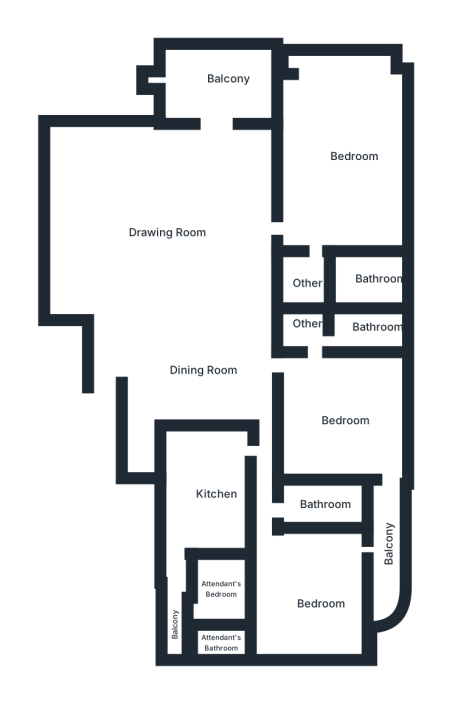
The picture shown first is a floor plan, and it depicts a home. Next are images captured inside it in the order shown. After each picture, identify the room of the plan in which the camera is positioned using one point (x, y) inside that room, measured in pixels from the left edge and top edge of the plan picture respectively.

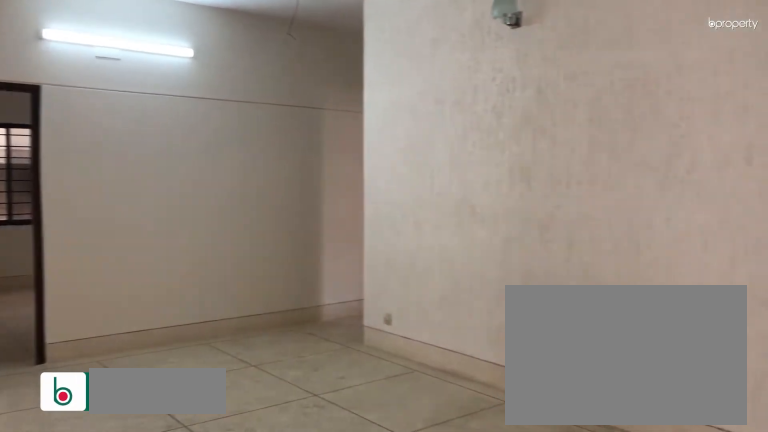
(192, 383)
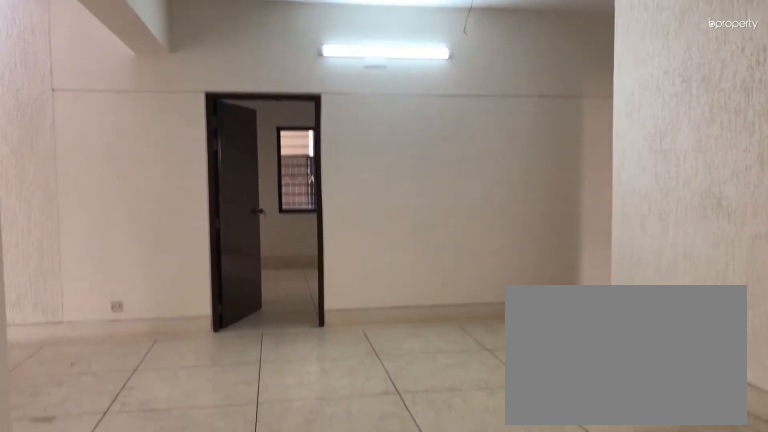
(192, 383)
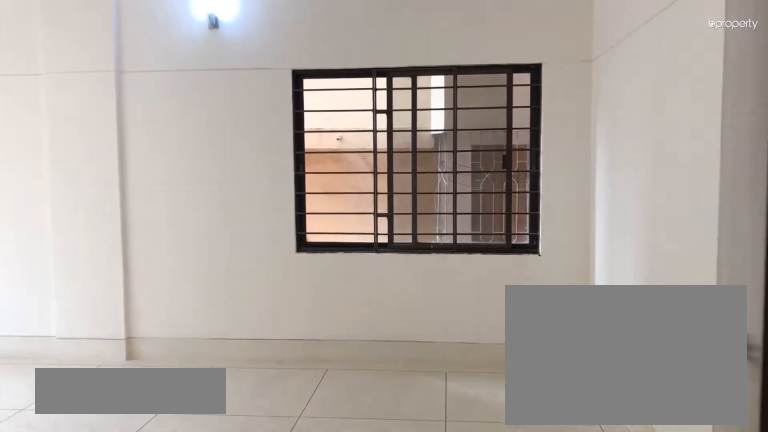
(339, 142)
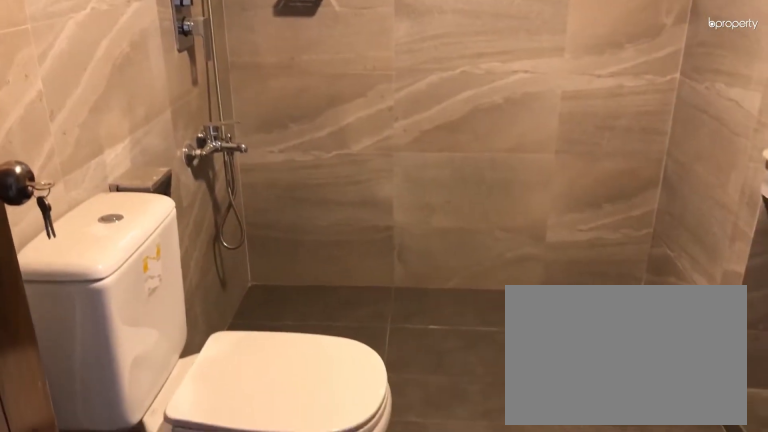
(344, 279)
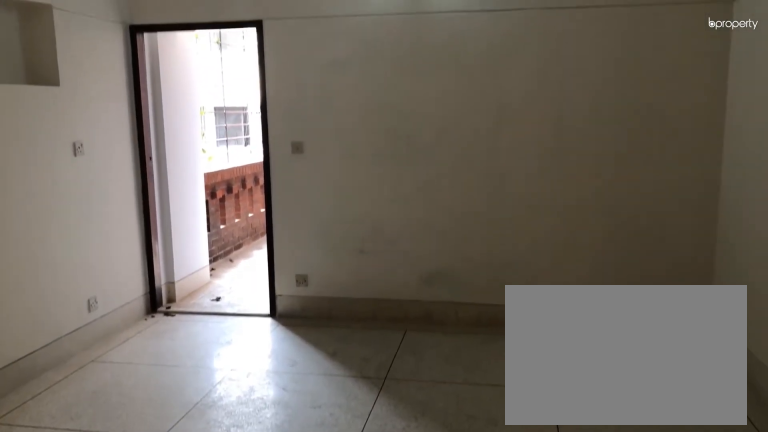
(347, 418)
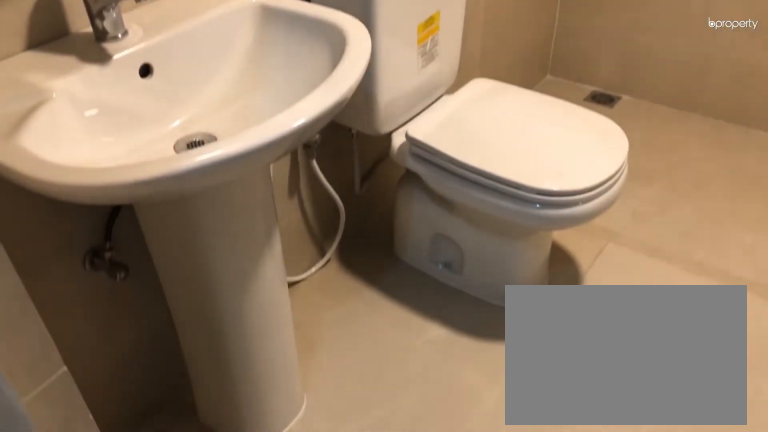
(369, 327)
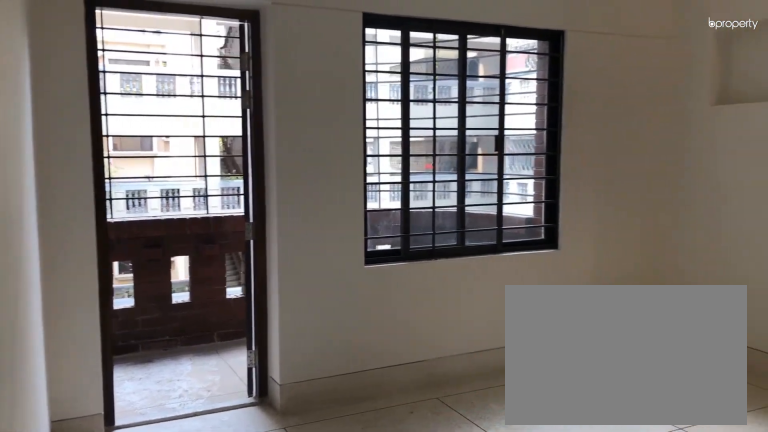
(310, 591)
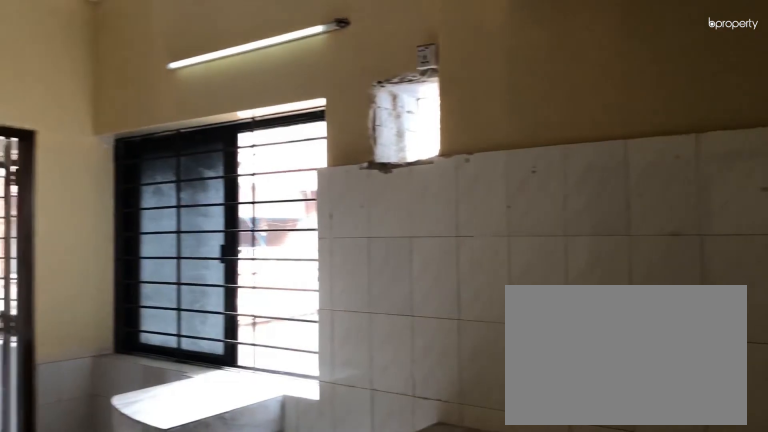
(205, 490)
